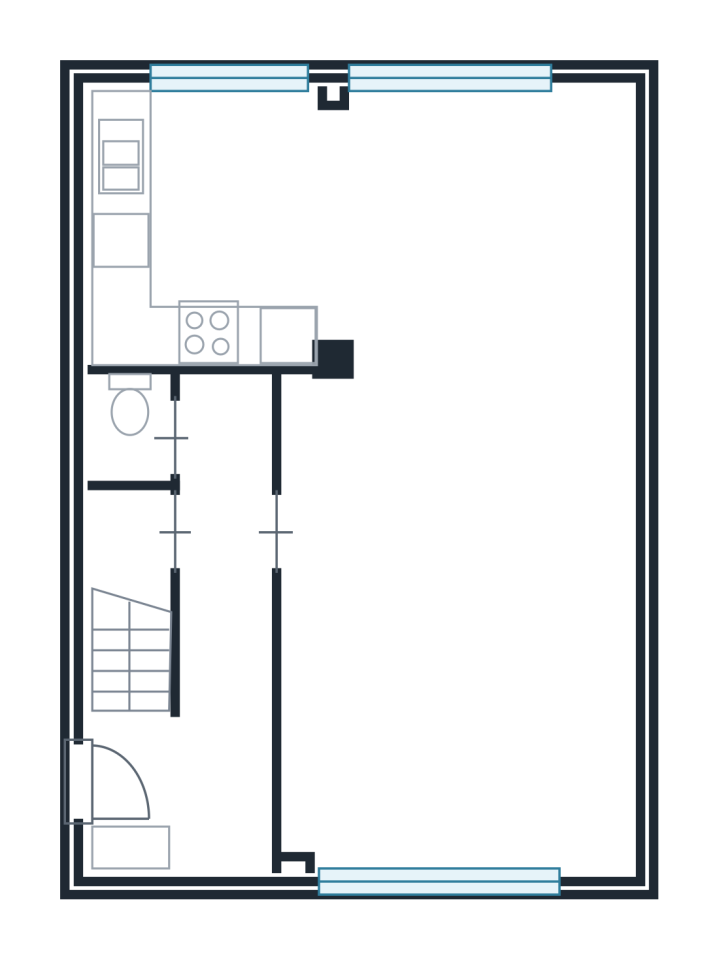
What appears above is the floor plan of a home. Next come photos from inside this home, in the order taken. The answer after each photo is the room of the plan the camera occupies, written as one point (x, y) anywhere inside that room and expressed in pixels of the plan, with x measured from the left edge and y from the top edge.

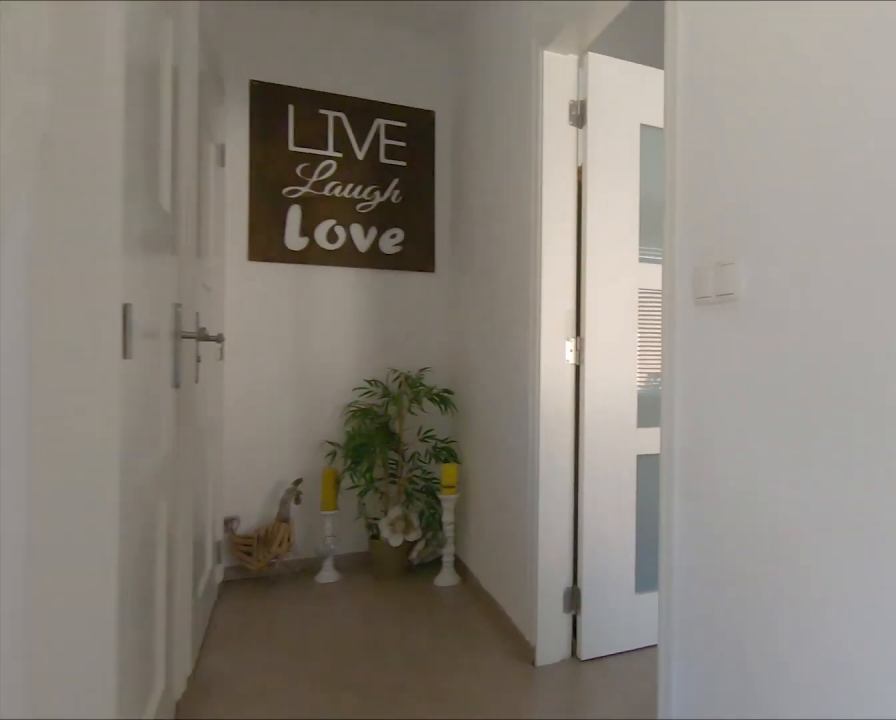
(208, 649)
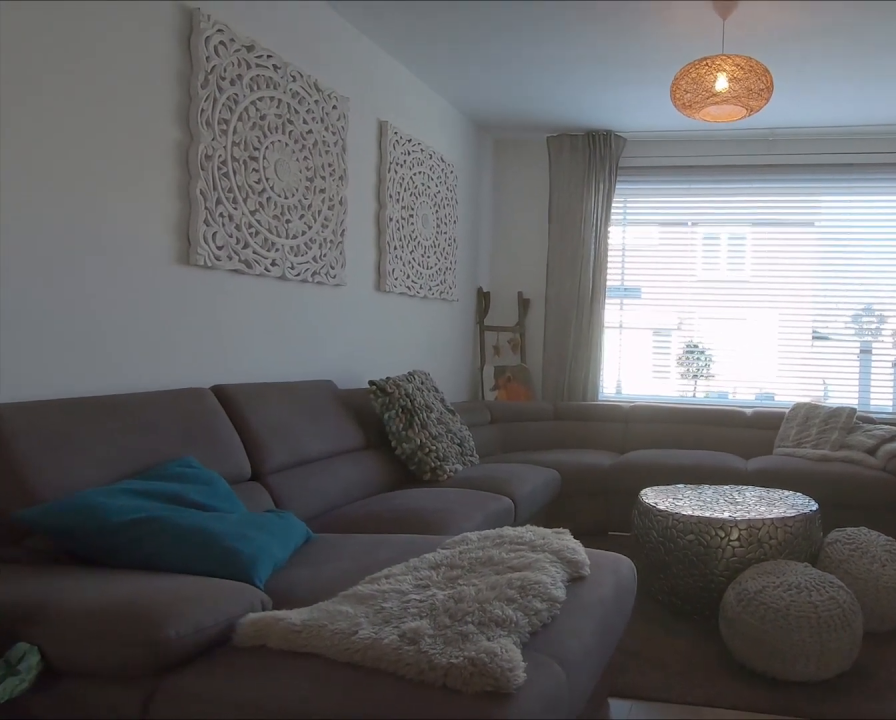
(465, 496)
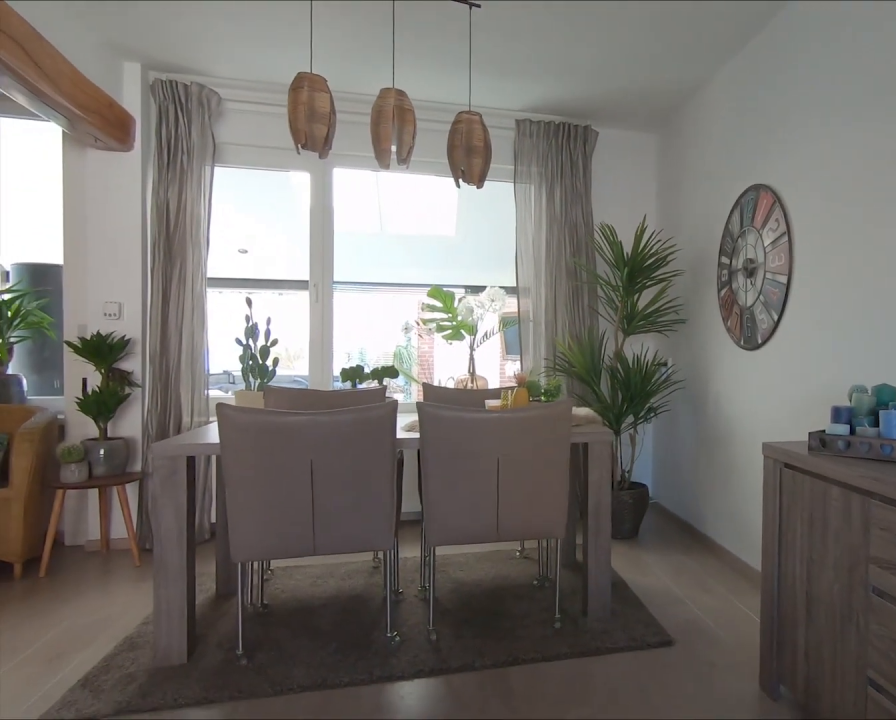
(465, 496)
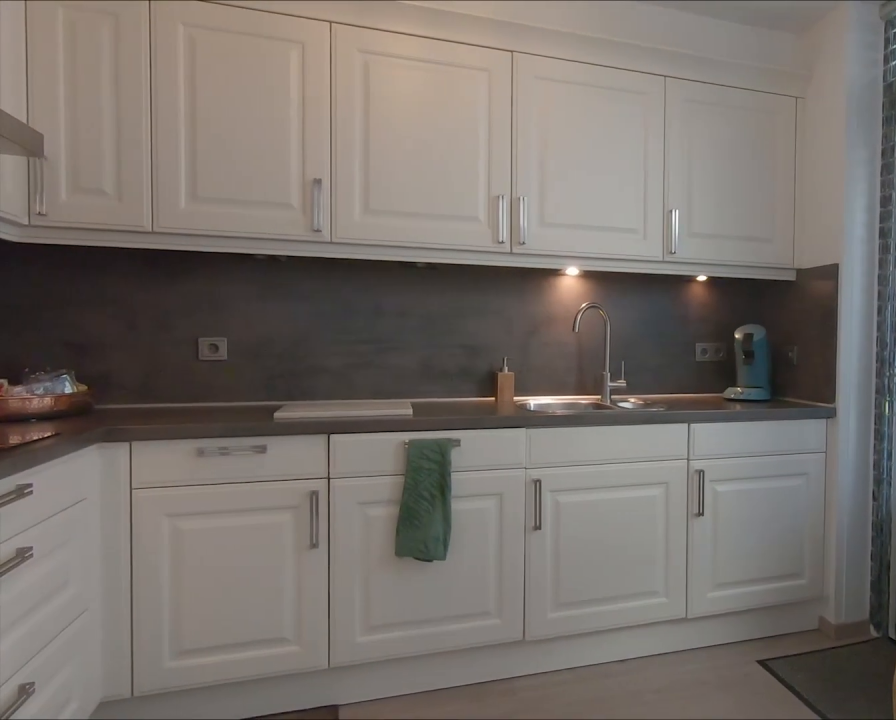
(249, 201)
